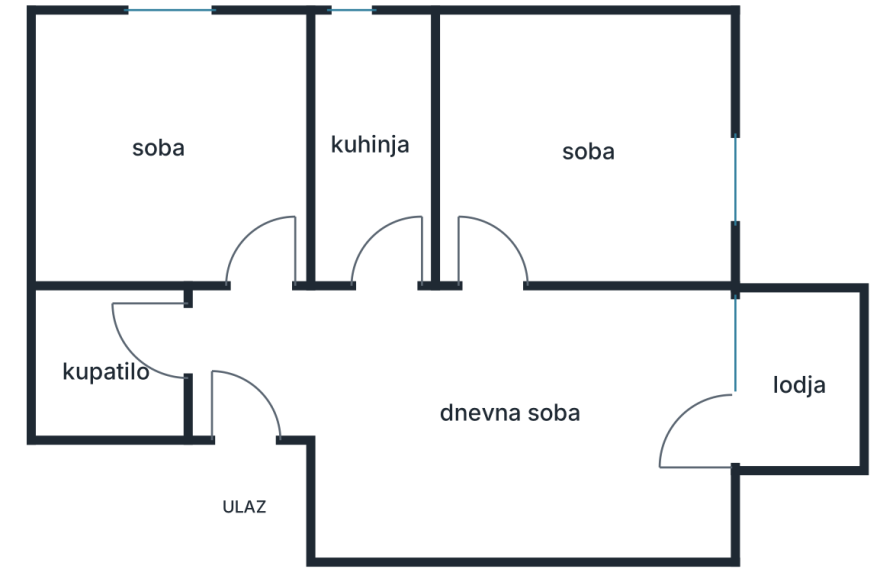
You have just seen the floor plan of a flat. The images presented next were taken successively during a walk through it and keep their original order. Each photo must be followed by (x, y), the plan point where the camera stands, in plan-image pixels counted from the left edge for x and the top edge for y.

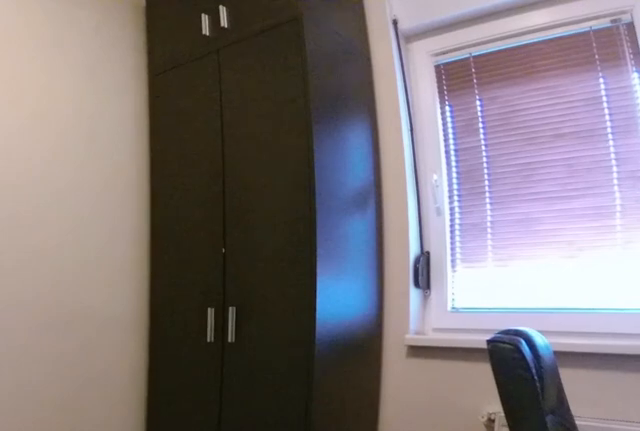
(500, 232)
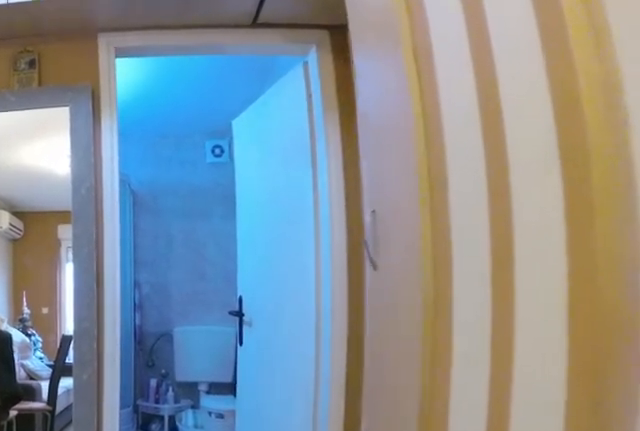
(381, 338)
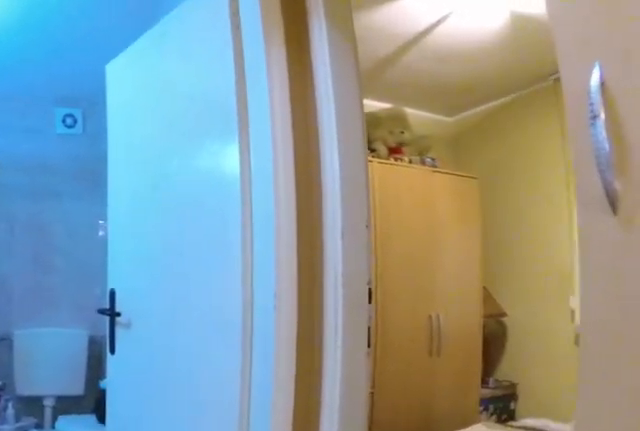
(321, 340)
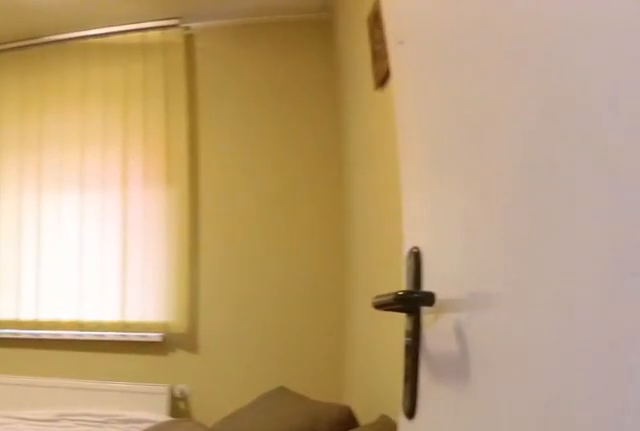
(267, 313)
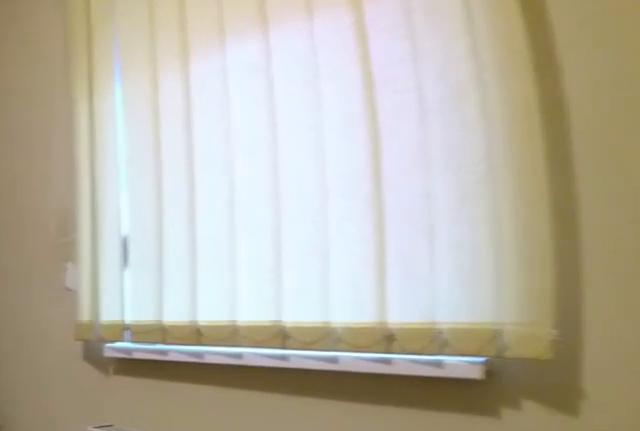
(275, 189)
